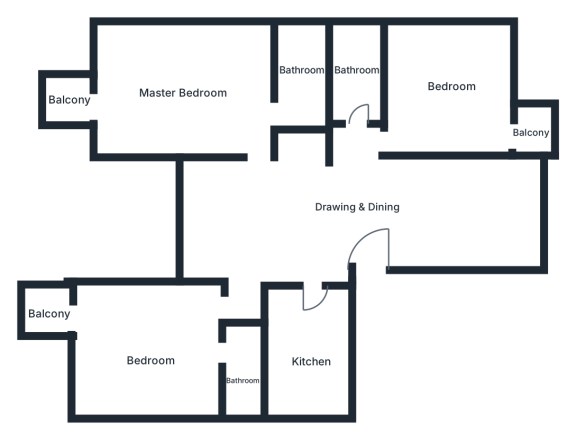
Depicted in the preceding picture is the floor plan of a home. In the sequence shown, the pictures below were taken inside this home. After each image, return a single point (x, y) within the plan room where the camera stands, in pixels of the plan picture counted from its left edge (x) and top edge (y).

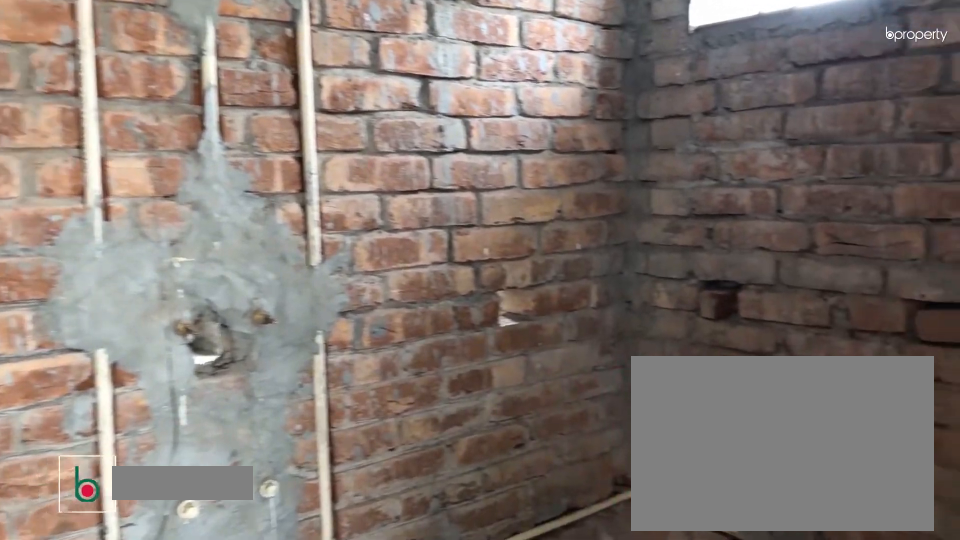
(243, 378)
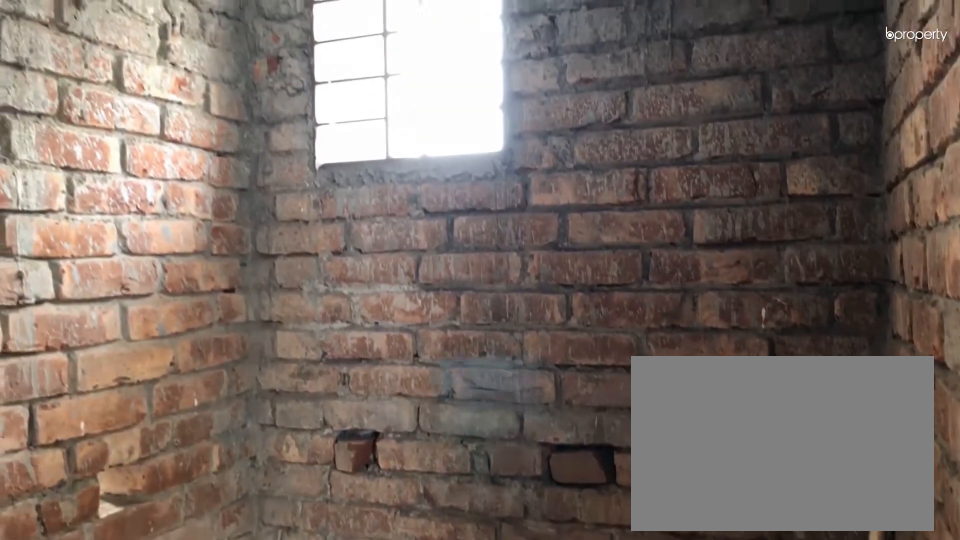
(243, 378)
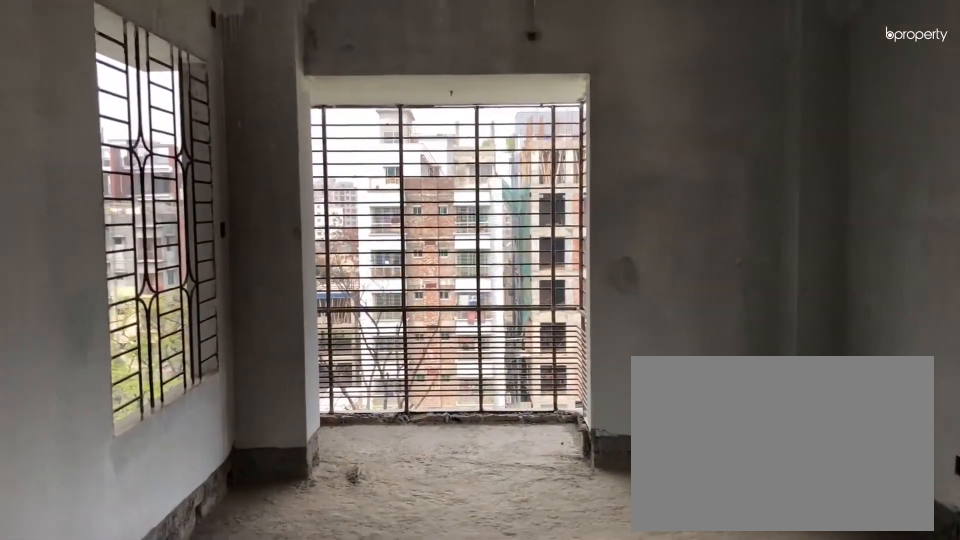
(193, 86)
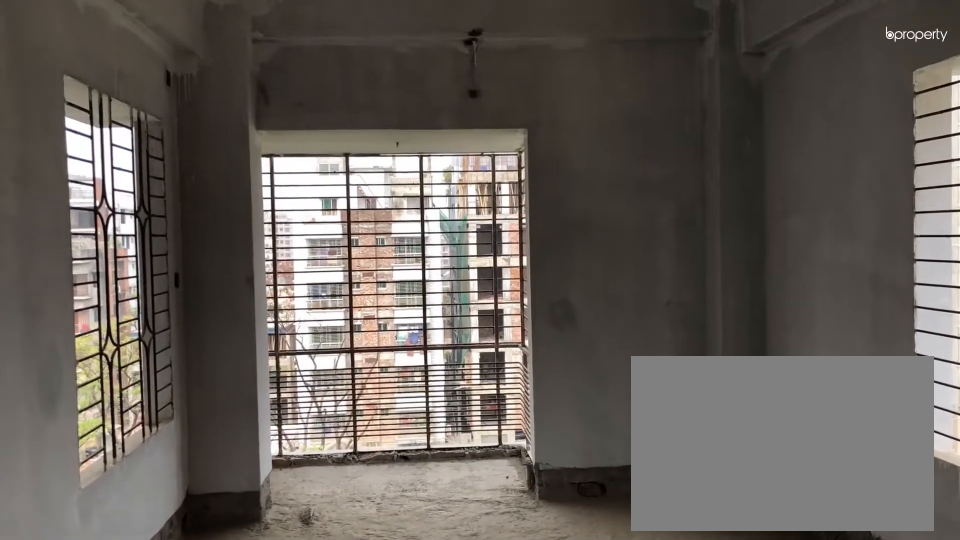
(193, 86)
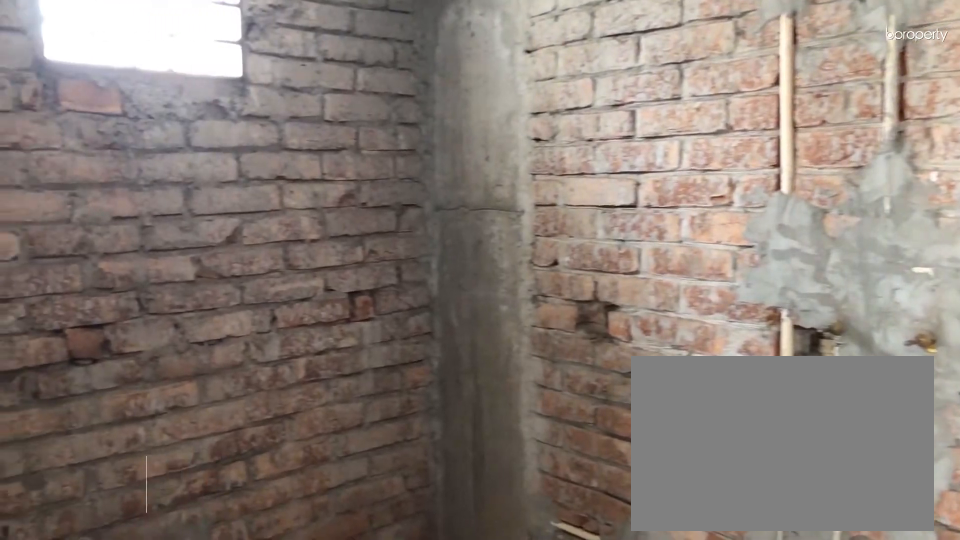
(302, 61)
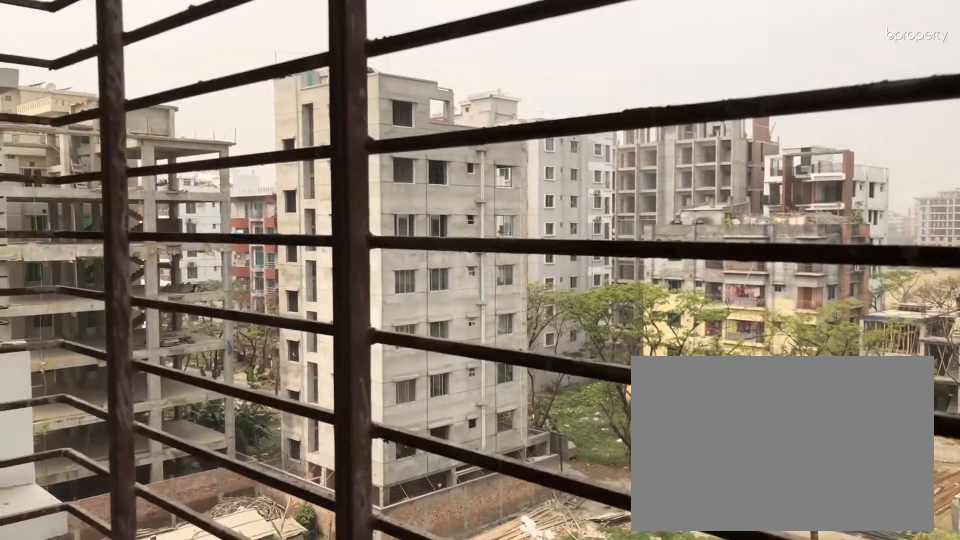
(72, 102)
